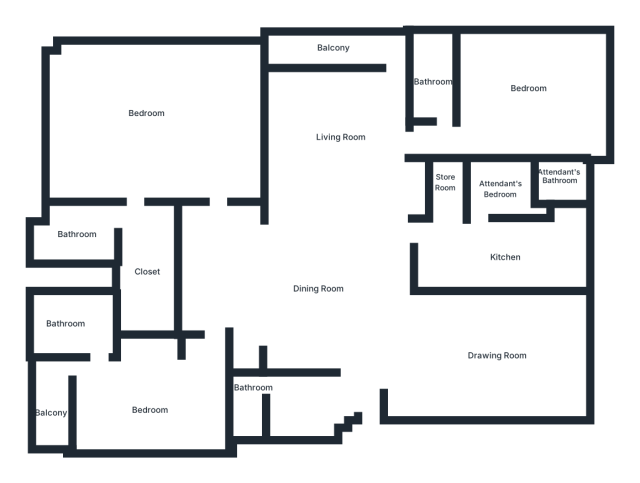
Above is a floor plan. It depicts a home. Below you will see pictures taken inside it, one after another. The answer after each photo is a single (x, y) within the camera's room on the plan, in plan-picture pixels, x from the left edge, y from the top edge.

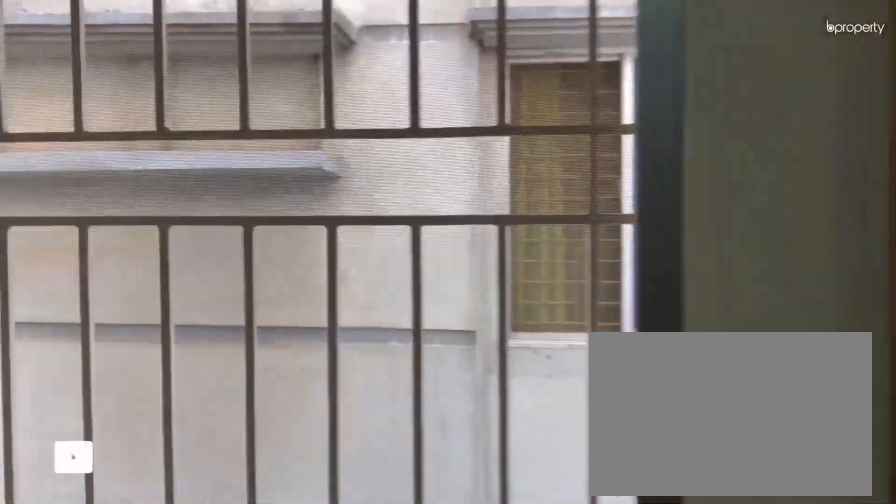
(355, 46)
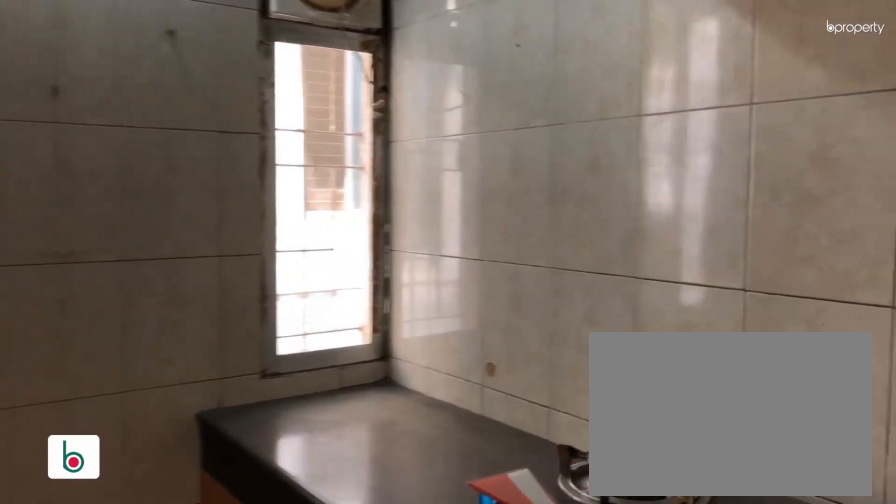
(500, 259)
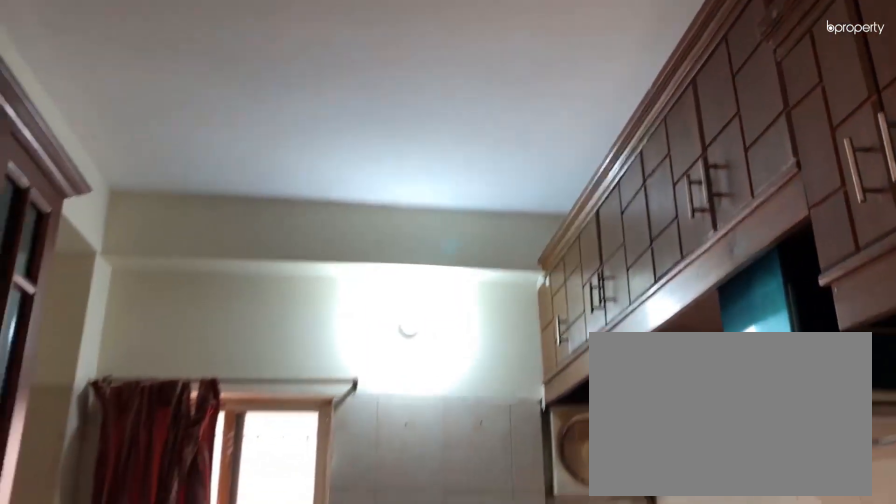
(489, 256)
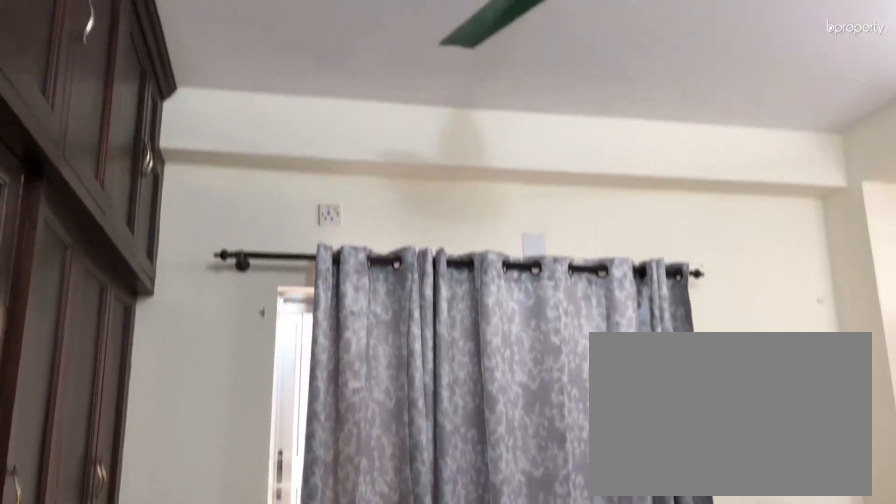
(516, 96)
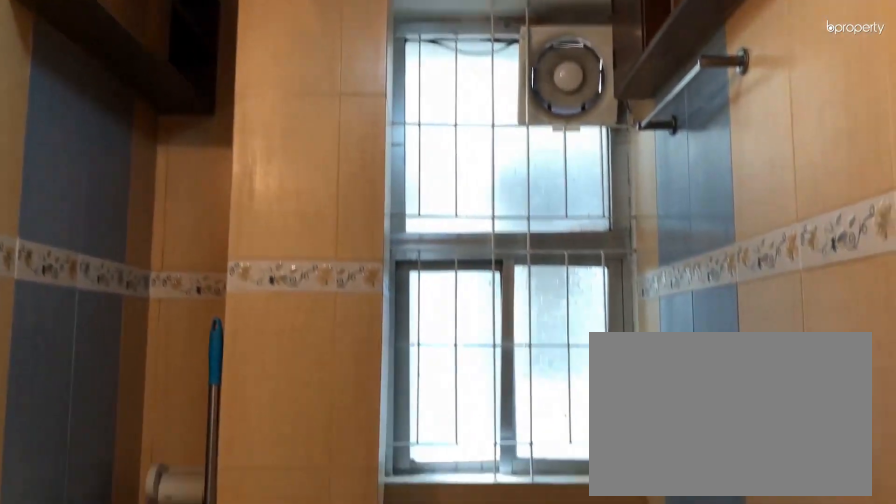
(435, 73)
